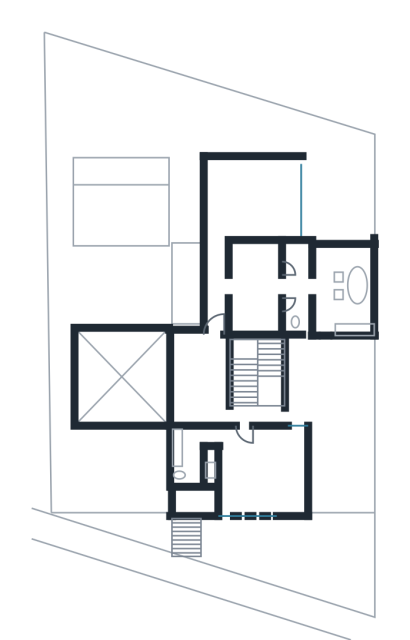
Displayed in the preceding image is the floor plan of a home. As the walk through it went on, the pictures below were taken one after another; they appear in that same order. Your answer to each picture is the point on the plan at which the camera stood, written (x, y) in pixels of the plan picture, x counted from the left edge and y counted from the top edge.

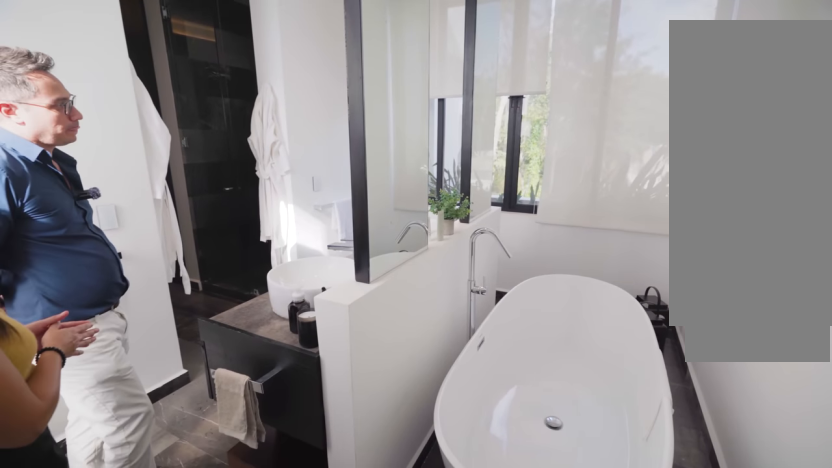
(354, 307)
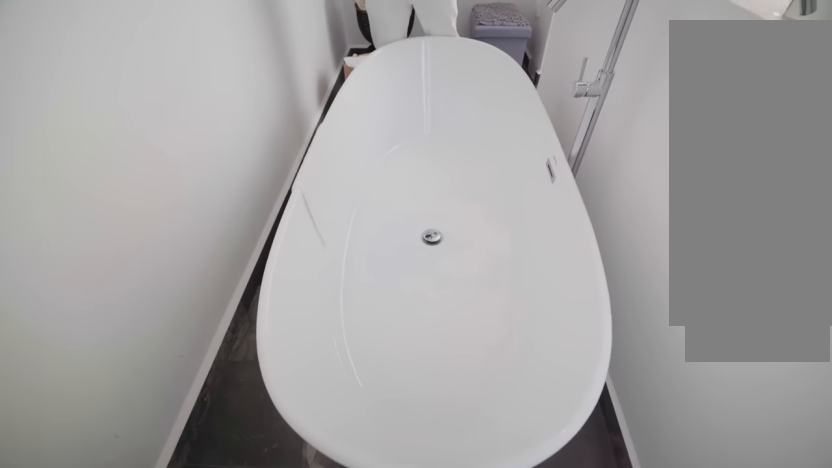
(352, 261)
